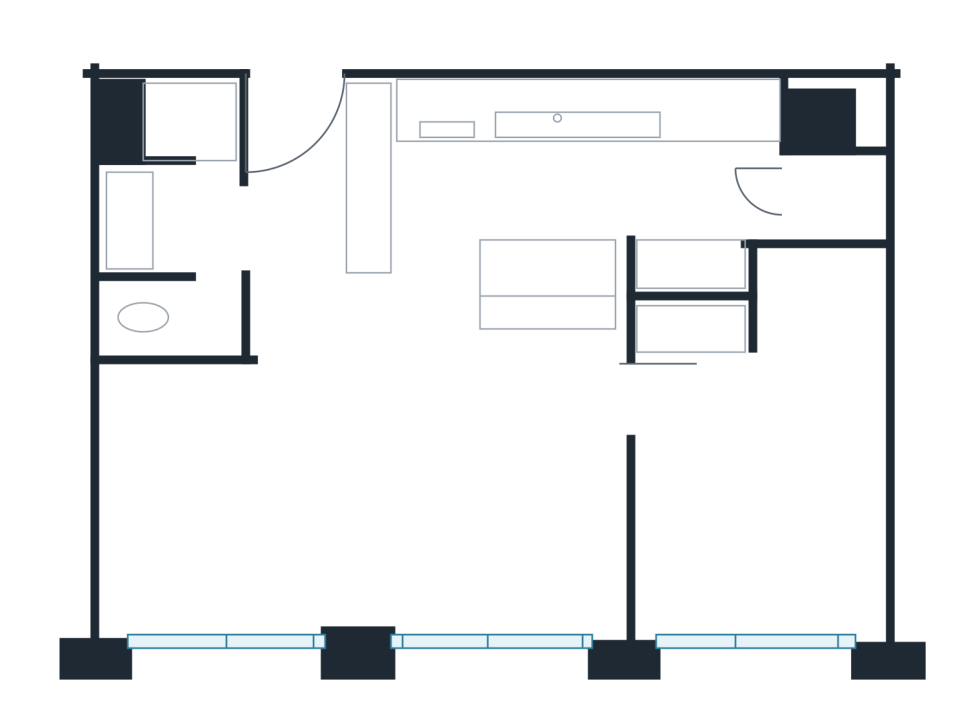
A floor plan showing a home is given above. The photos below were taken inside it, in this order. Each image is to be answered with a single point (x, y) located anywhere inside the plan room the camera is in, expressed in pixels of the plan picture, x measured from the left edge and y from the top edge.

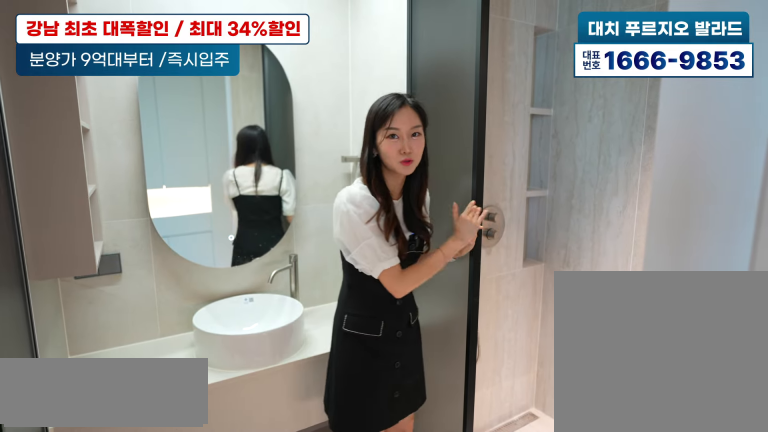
(191, 202)
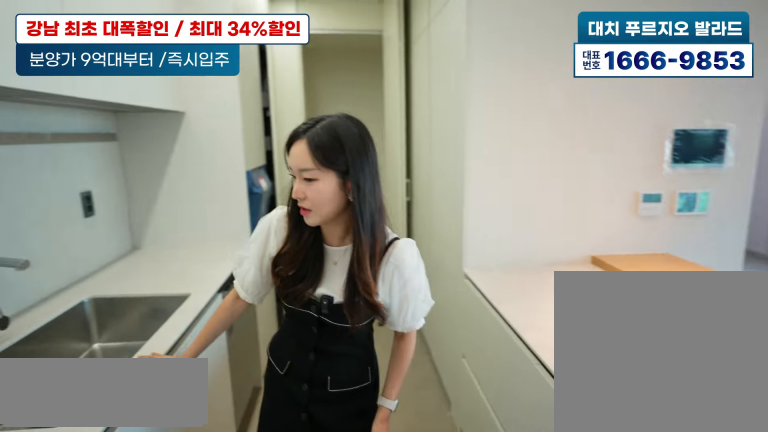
(610, 175)
